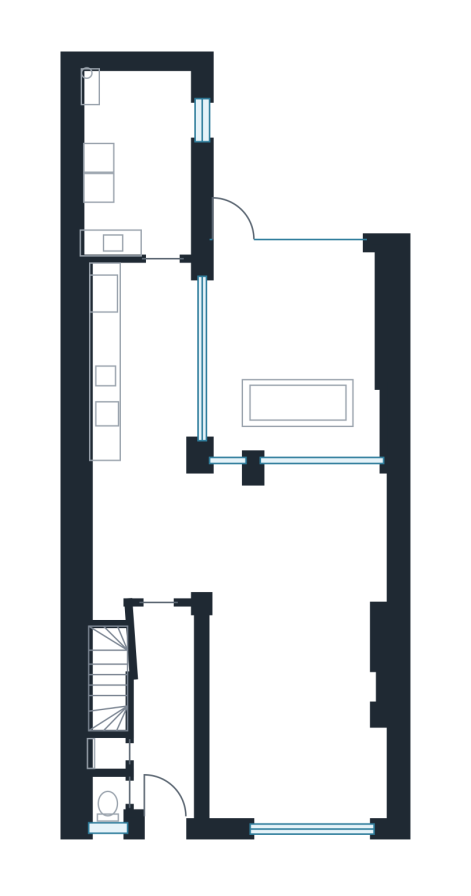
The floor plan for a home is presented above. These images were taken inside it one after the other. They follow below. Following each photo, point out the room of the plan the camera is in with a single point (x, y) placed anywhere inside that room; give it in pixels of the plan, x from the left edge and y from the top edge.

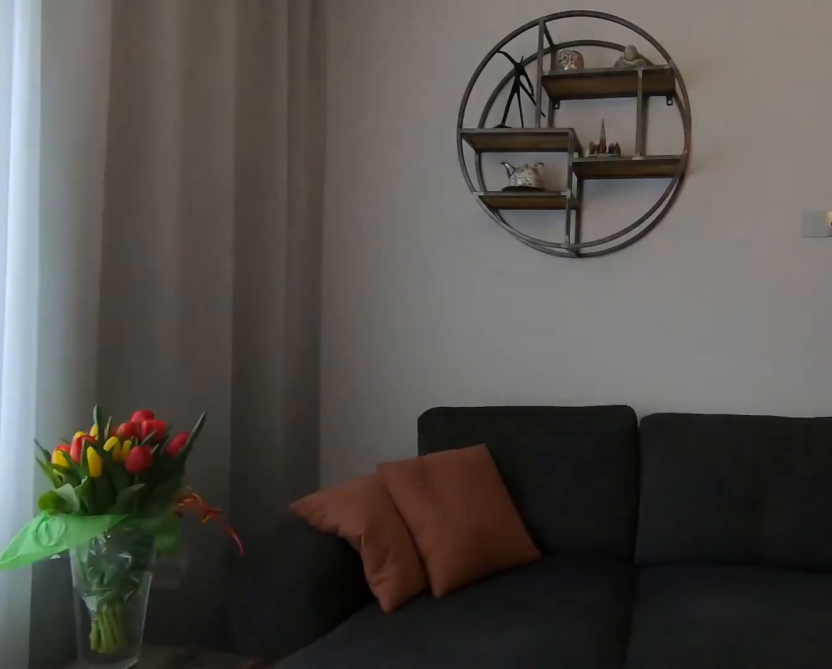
(293, 715)
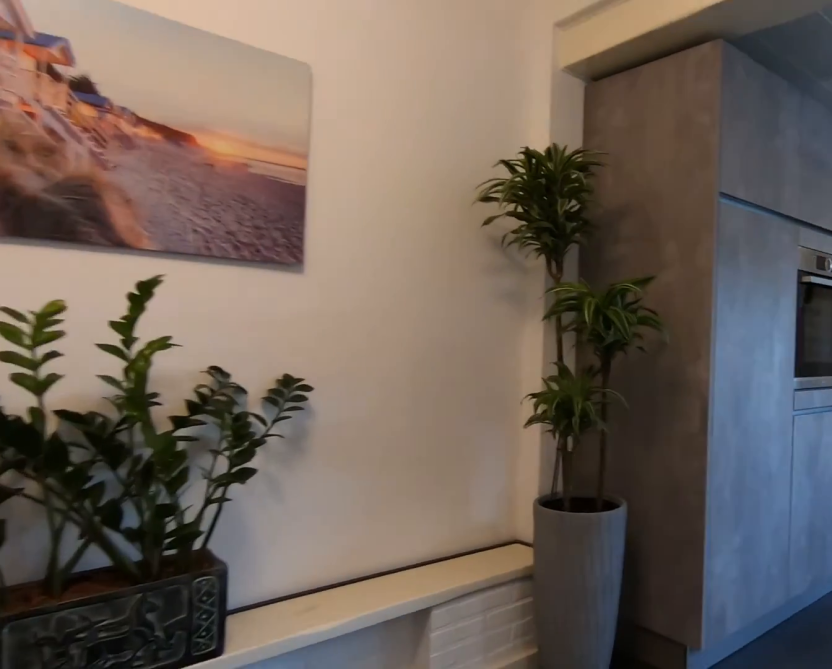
(238, 533)
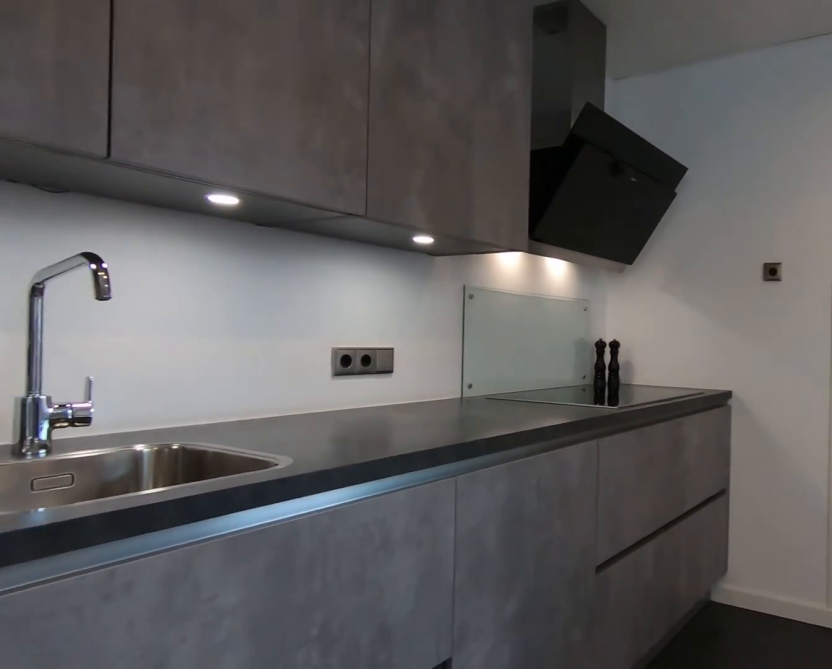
(155, 363)
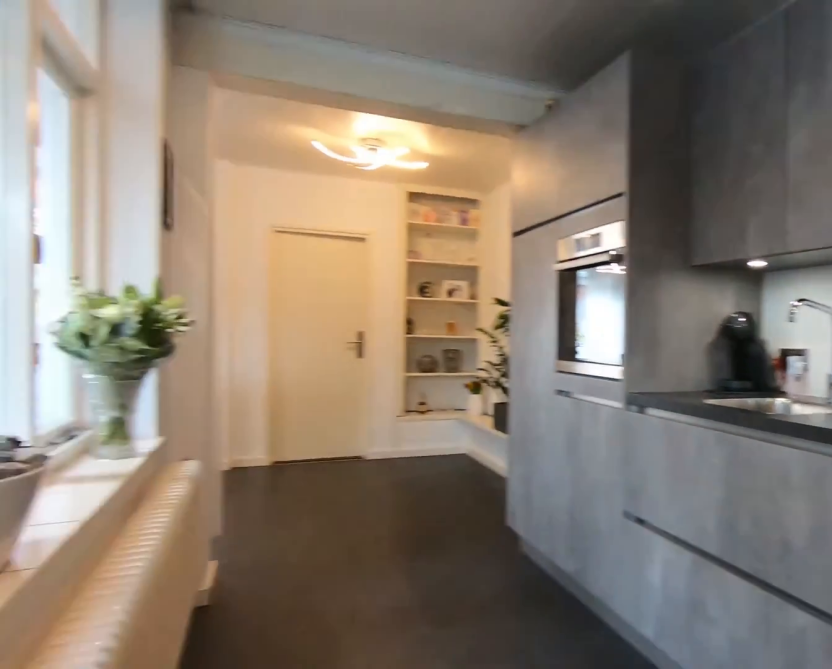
(155, 363)
